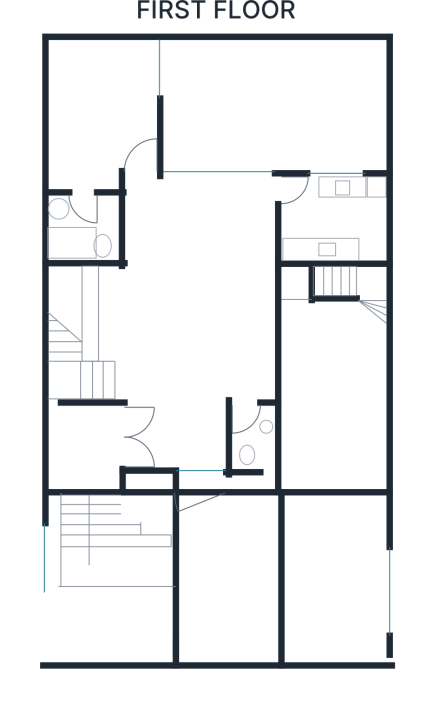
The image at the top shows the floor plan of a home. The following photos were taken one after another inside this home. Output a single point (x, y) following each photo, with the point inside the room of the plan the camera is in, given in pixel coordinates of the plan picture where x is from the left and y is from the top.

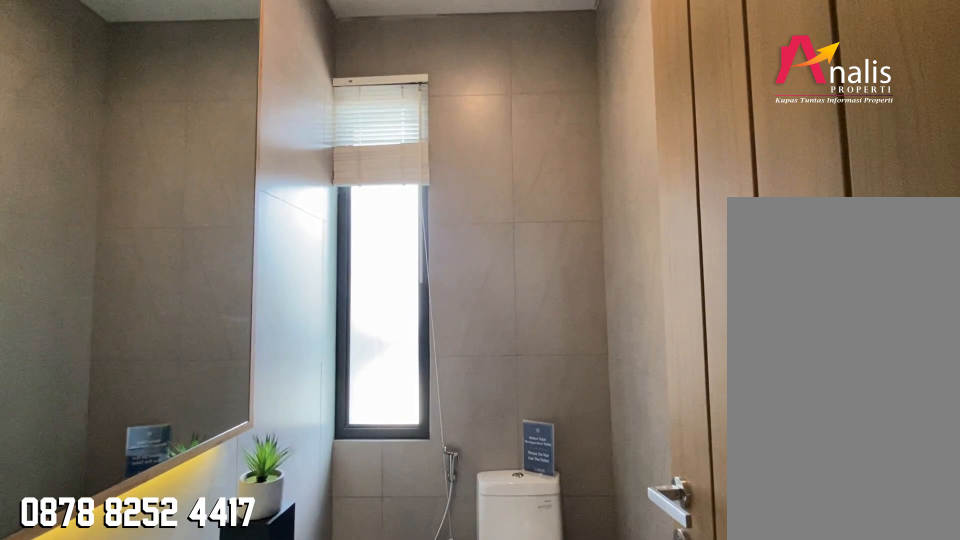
(253, 438)
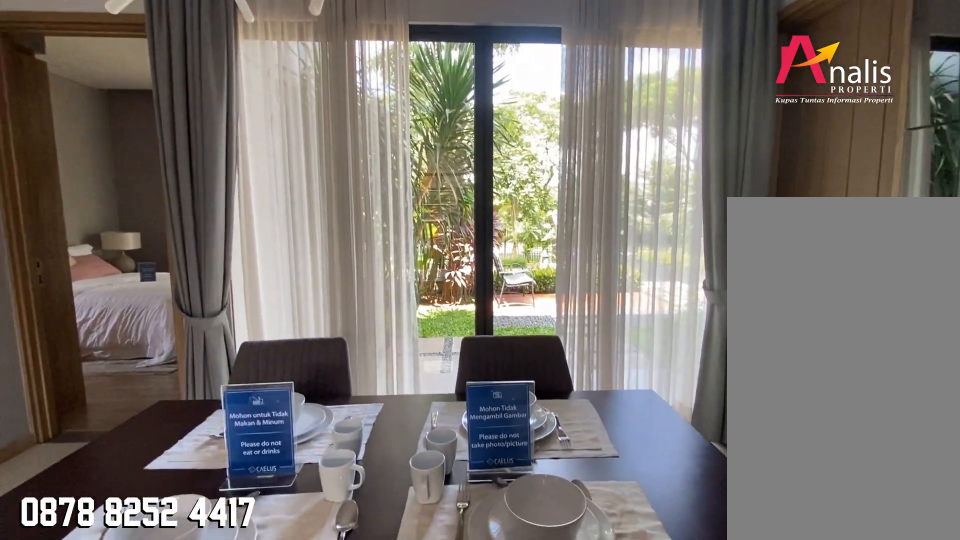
(180, 321)
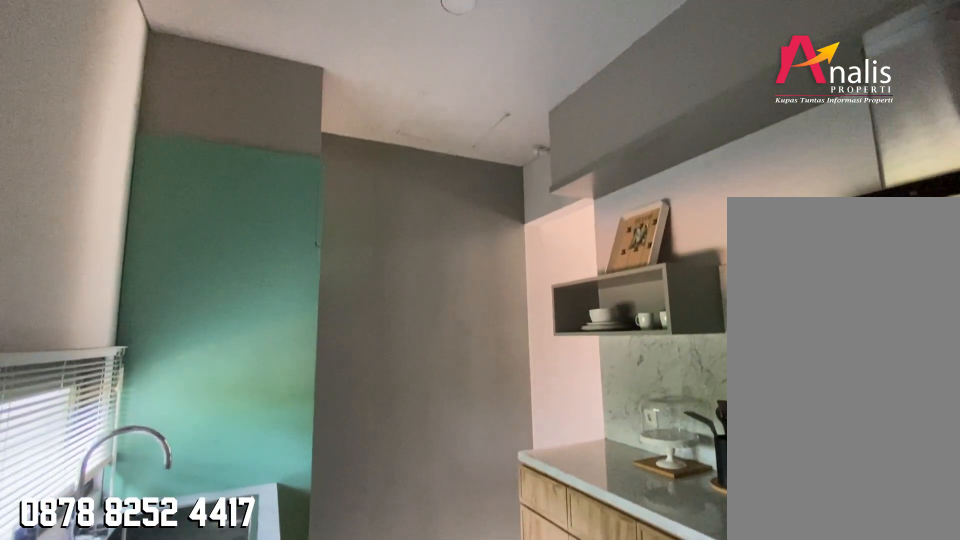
(333, 220)
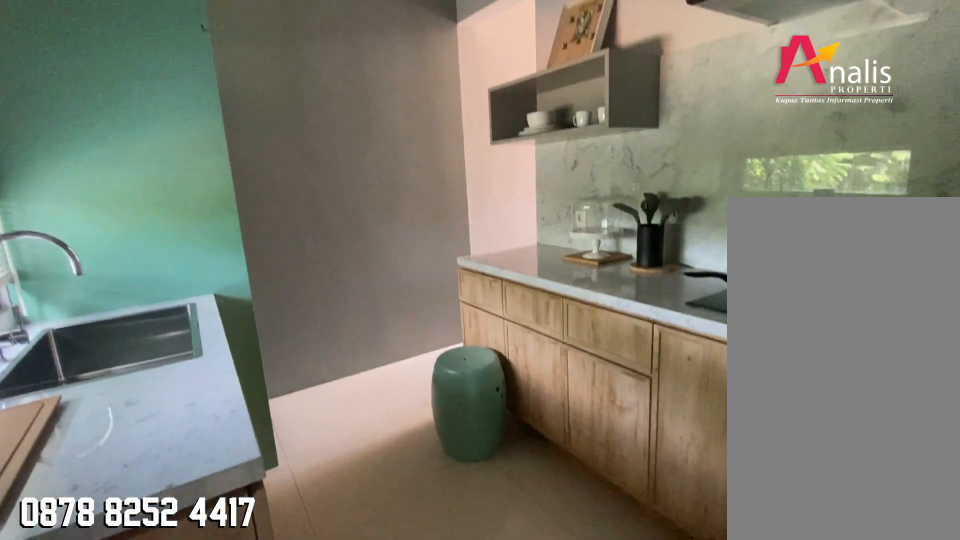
(333, 220)
